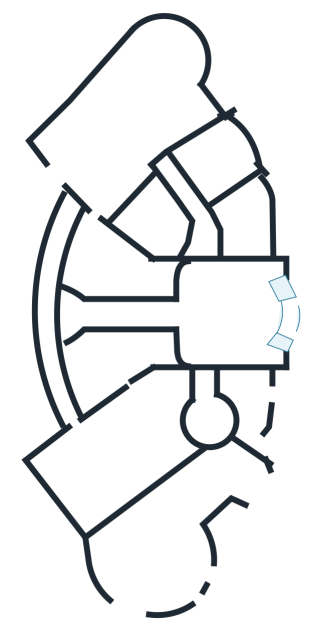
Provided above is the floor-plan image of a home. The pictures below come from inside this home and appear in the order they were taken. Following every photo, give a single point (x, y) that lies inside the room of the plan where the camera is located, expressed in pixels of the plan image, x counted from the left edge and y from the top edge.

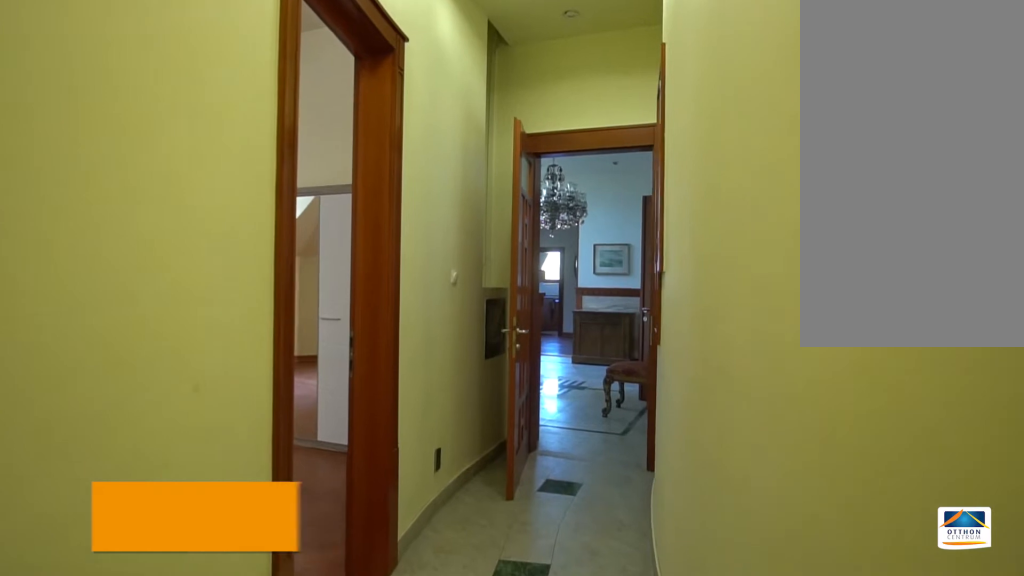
(203, 240)
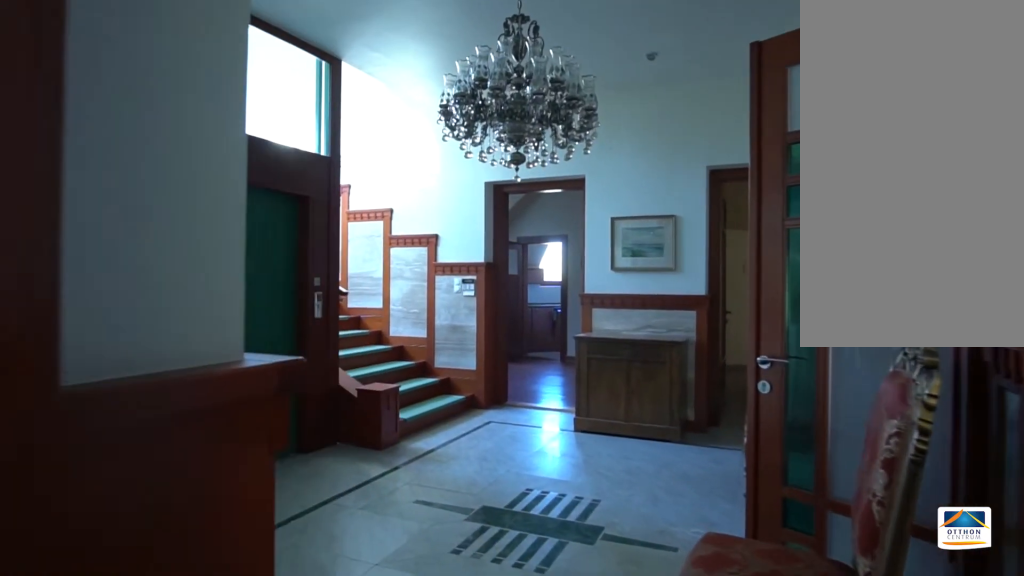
(203, 240)
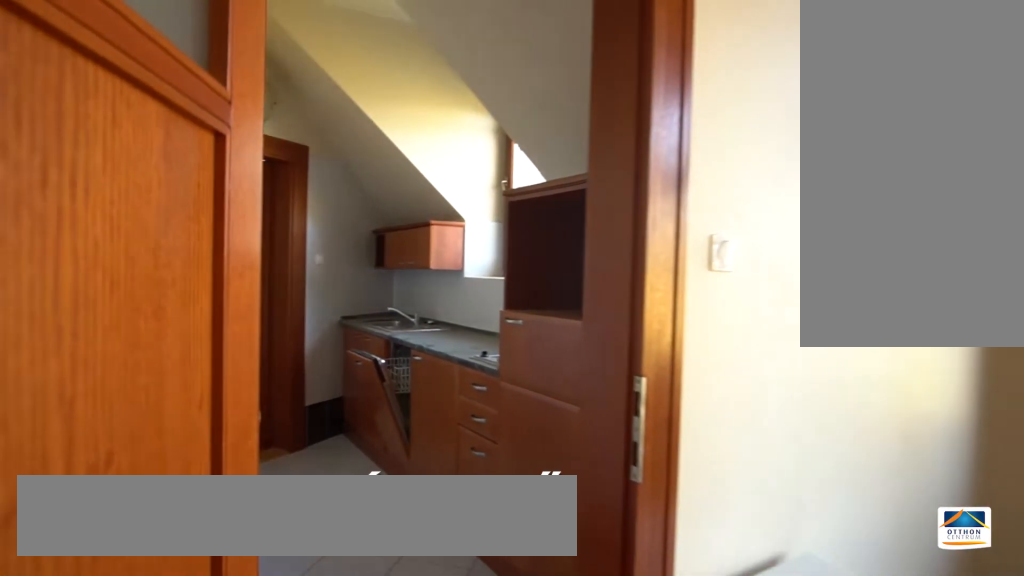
(251, 428)
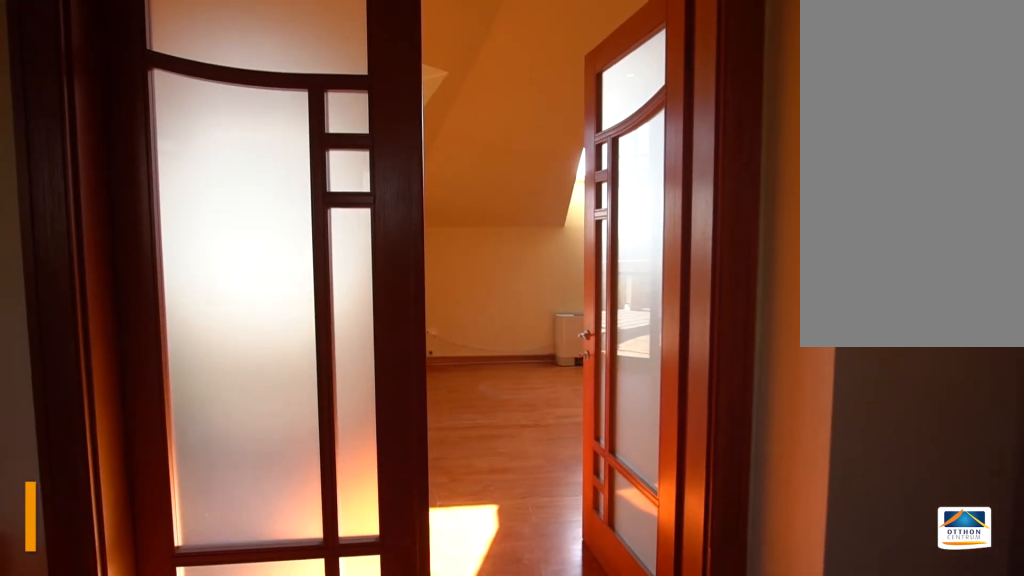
(217, 473)
